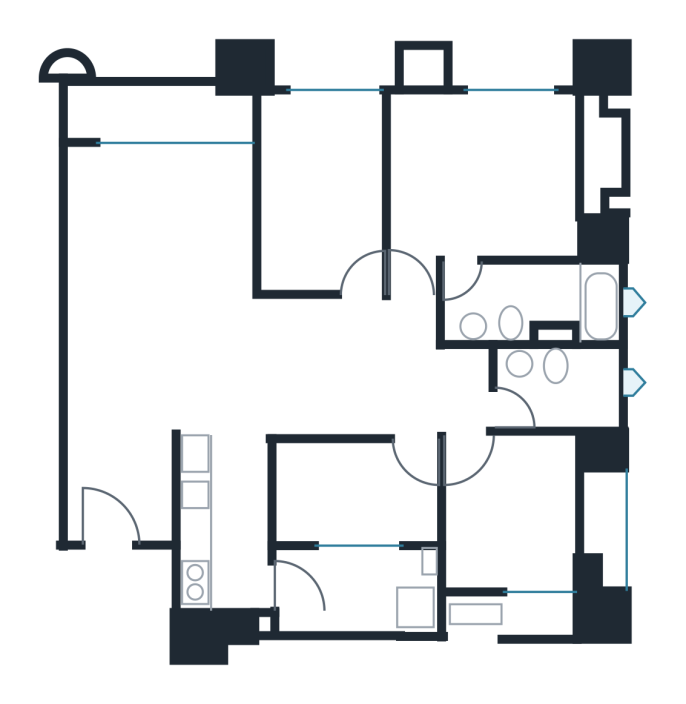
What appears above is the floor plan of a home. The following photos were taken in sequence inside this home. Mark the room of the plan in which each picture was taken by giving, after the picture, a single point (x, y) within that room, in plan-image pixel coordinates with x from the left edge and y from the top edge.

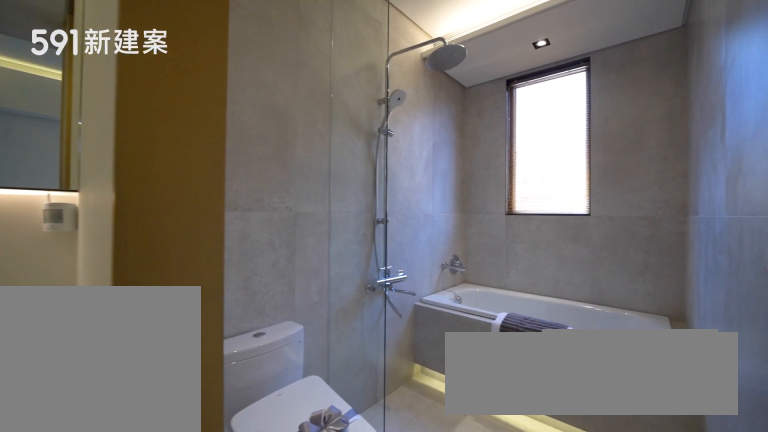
(565, 385)
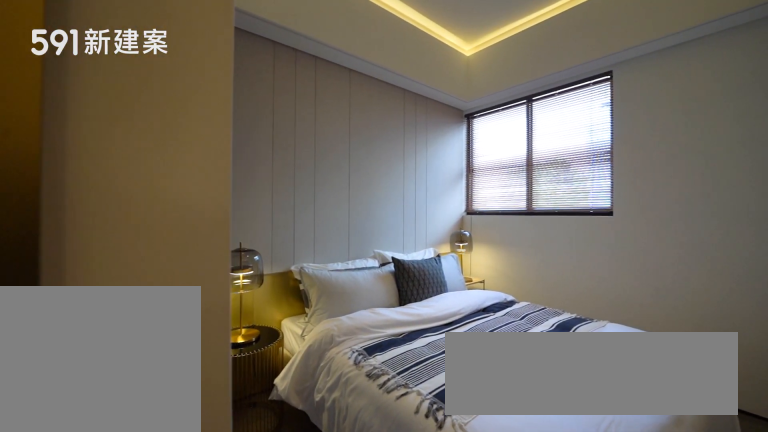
(511, 518)
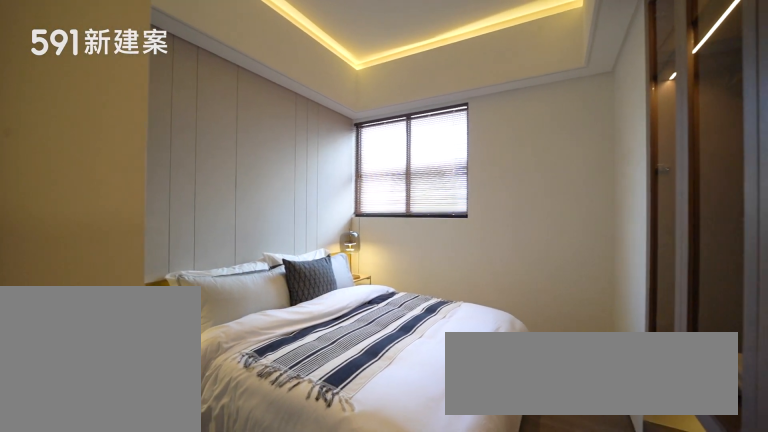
(511, 518)
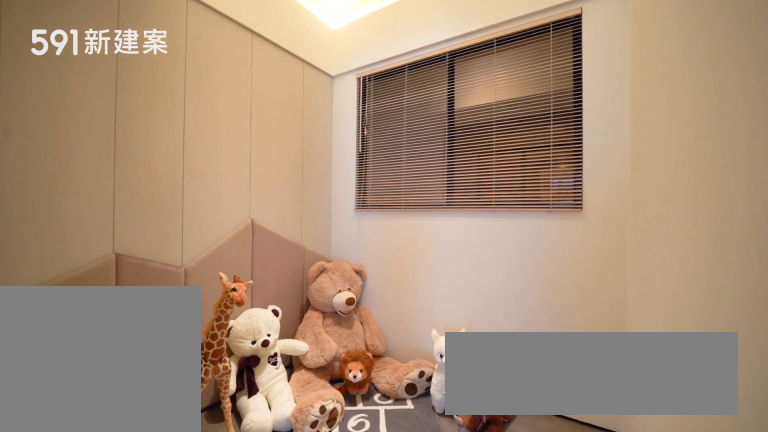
(351, 494)
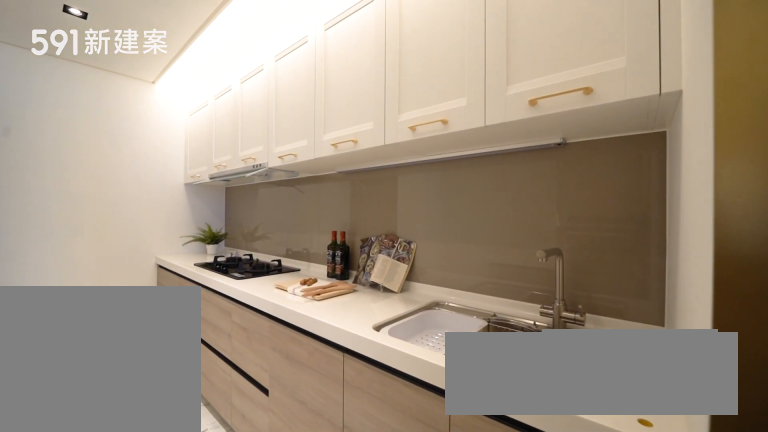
(221, 531)
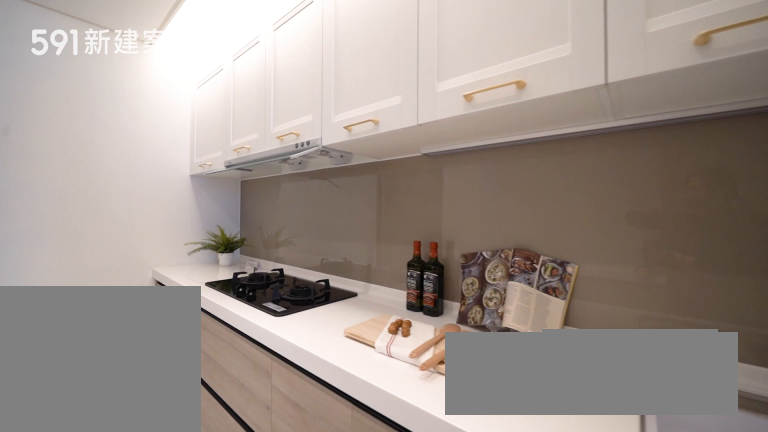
(221, 531)
